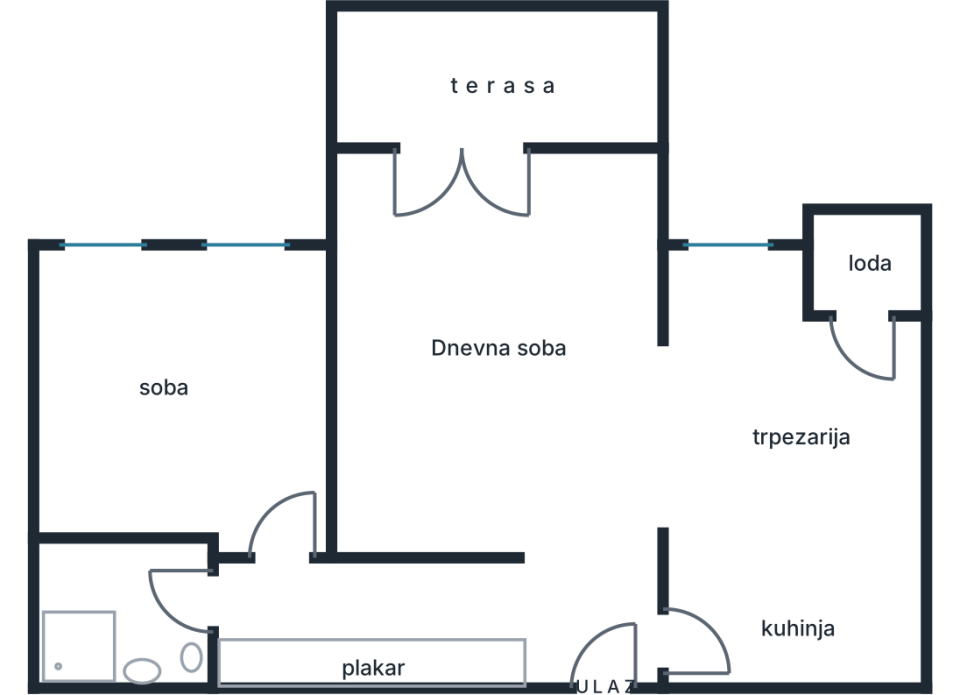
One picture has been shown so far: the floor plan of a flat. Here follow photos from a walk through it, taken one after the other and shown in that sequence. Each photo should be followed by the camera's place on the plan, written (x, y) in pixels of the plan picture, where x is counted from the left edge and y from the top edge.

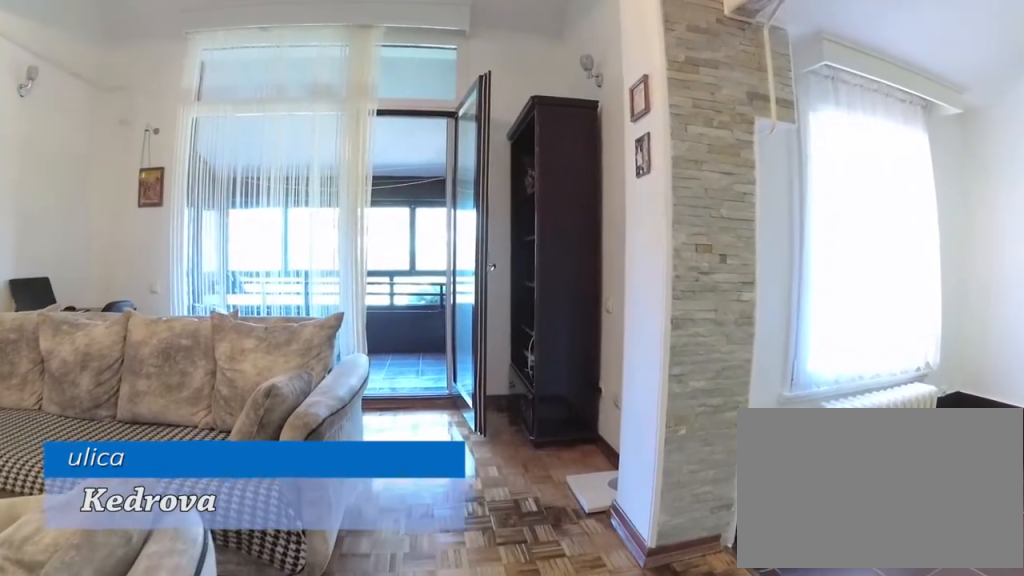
(555, 441)
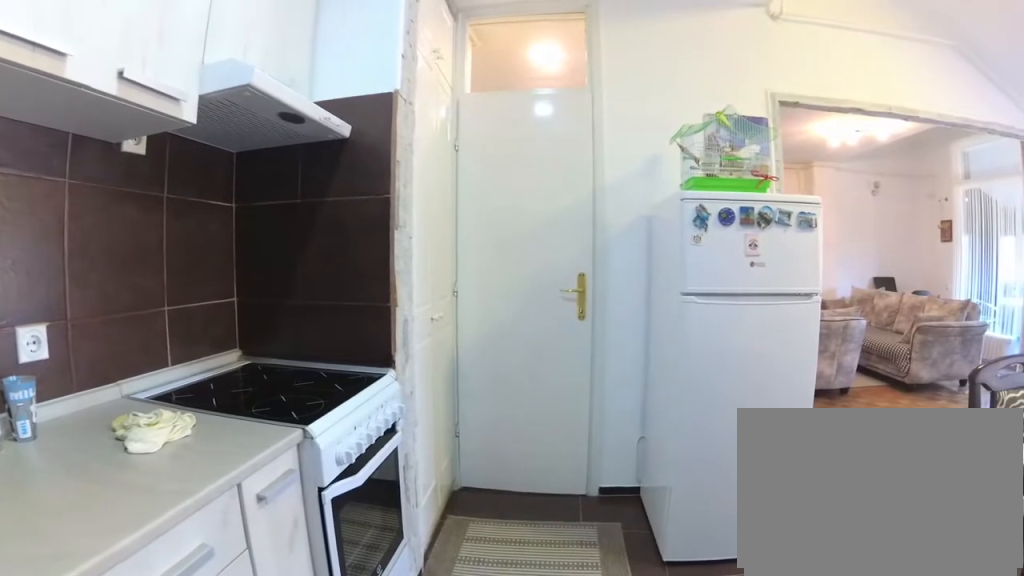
(894, 592)
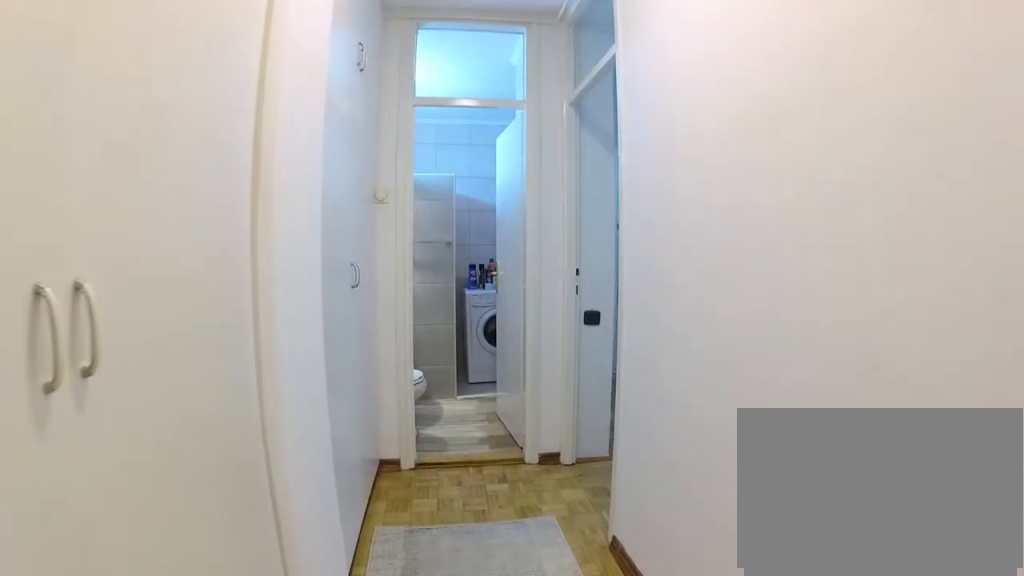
(456, 604)
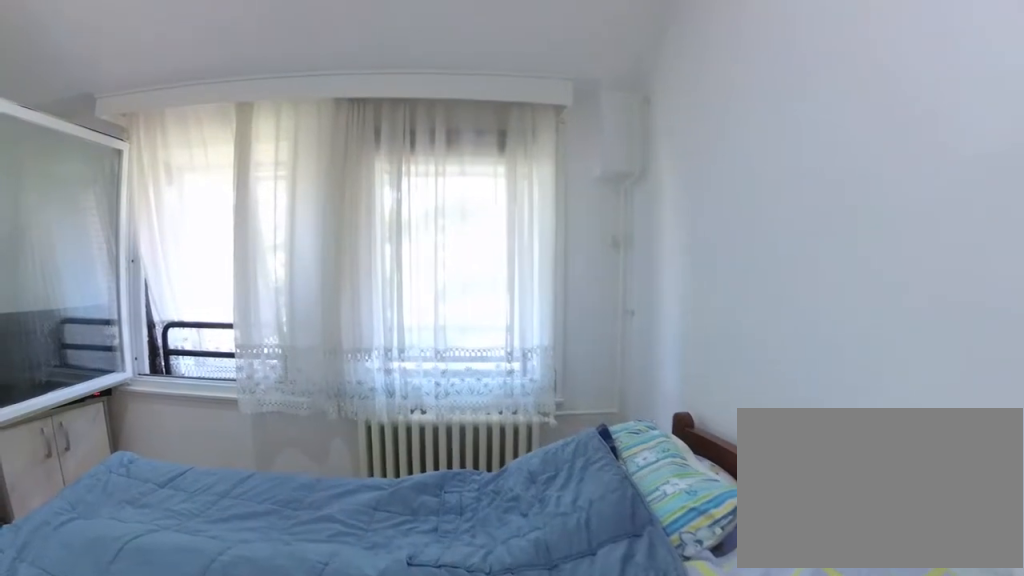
(290, 560)
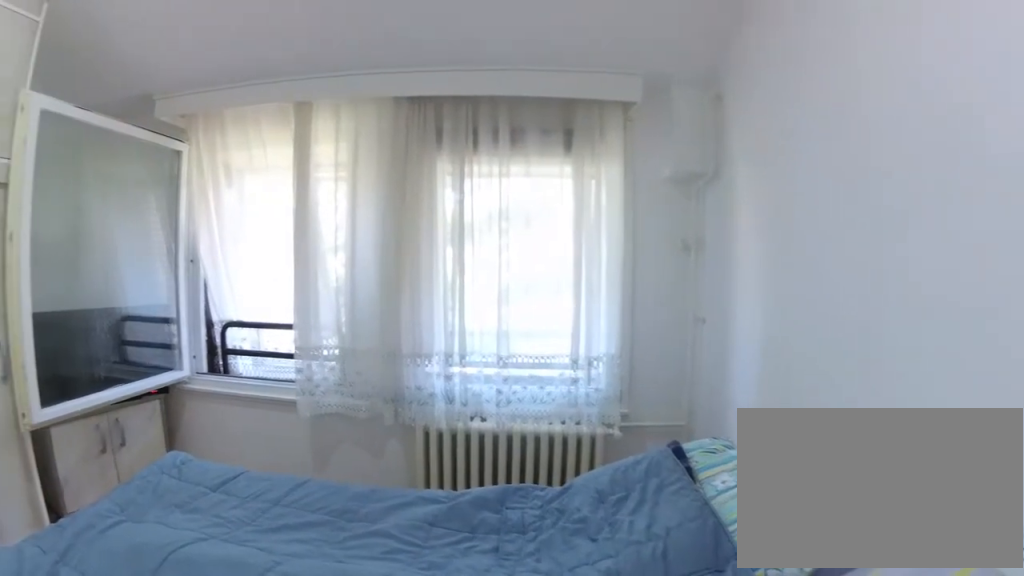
(290, 560)
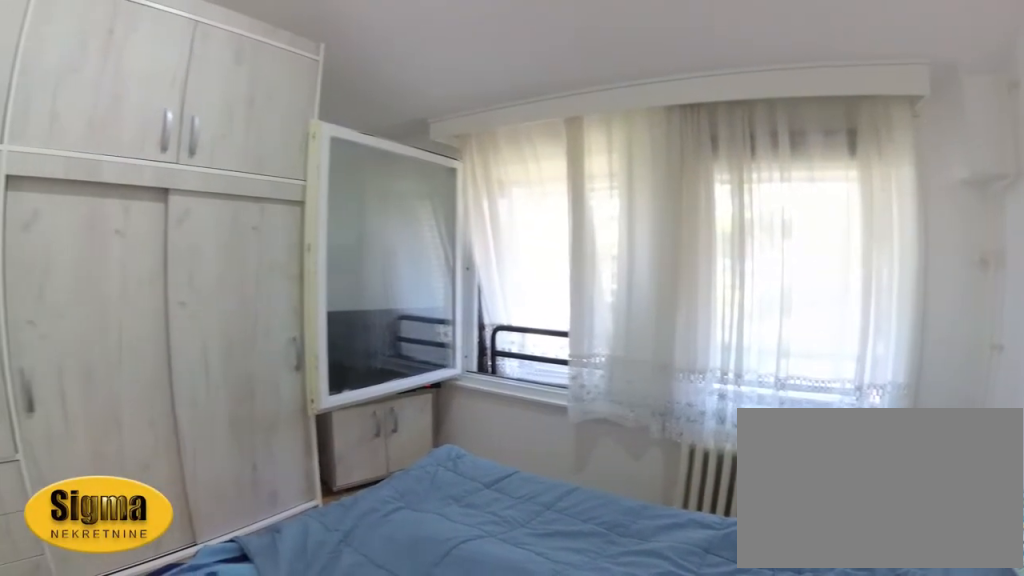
(296, 544)
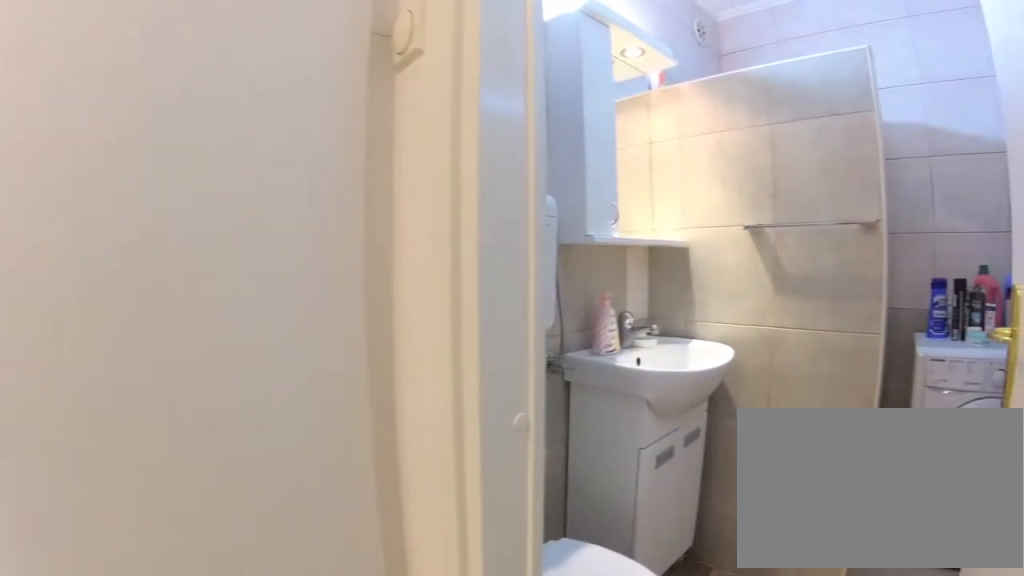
(265, 569)
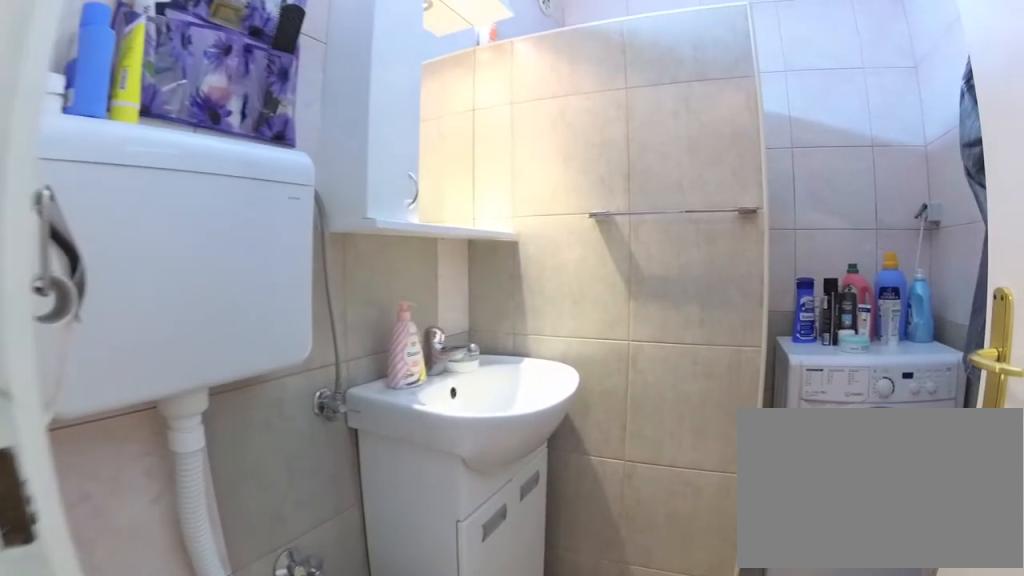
(248, 591)
